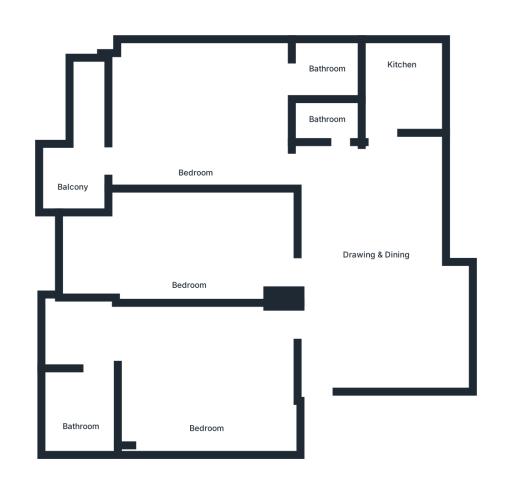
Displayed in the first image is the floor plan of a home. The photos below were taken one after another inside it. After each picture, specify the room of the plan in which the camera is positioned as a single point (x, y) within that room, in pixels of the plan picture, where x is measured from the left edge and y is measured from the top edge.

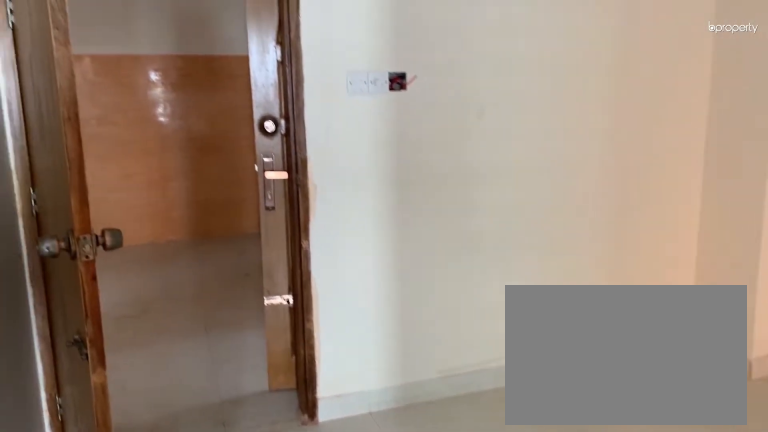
(206, 378)
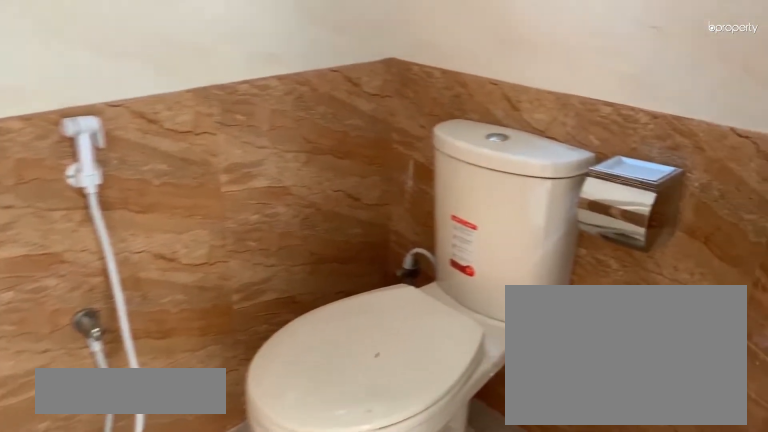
(79, 429)
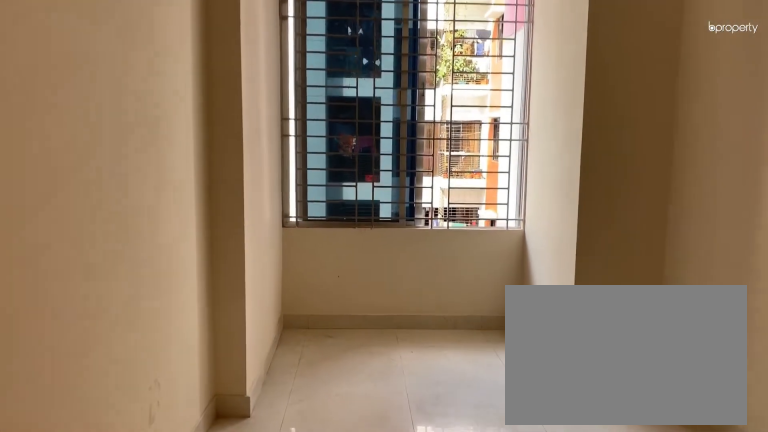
(197, 244)
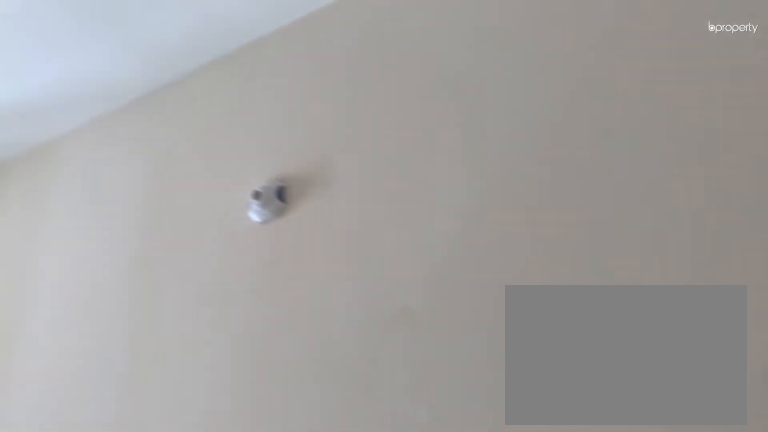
(197, 244)
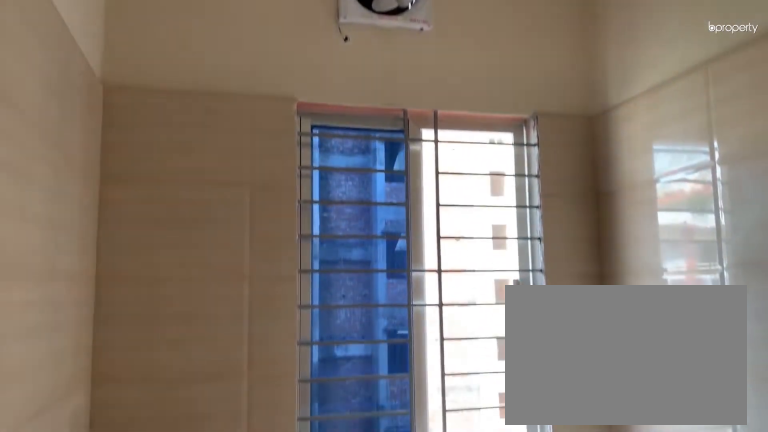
(402, 71)
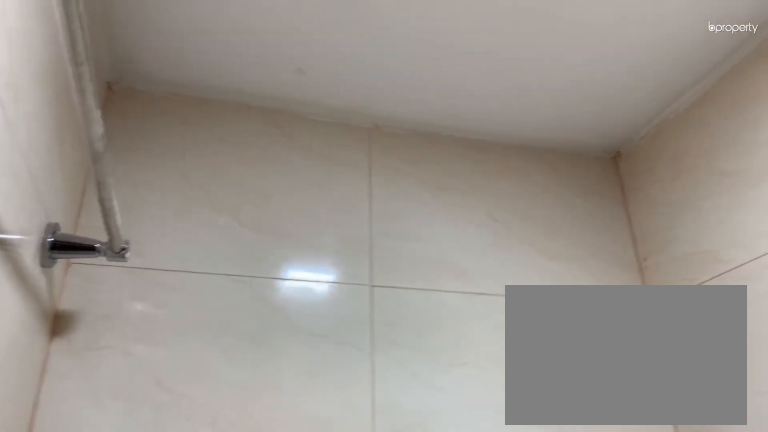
(326, 119)
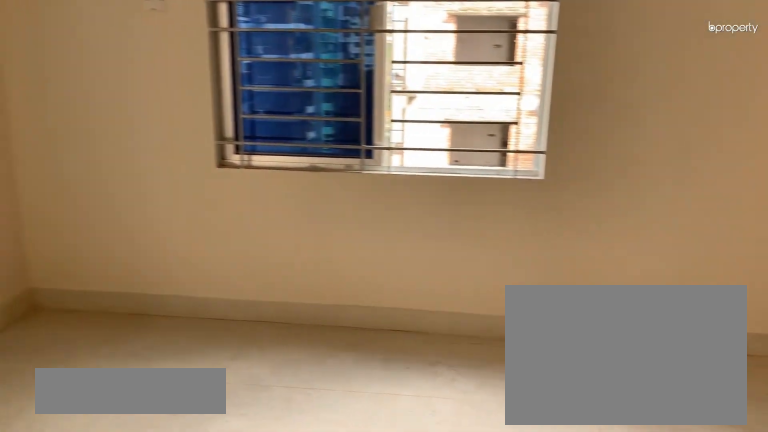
(195, 123)
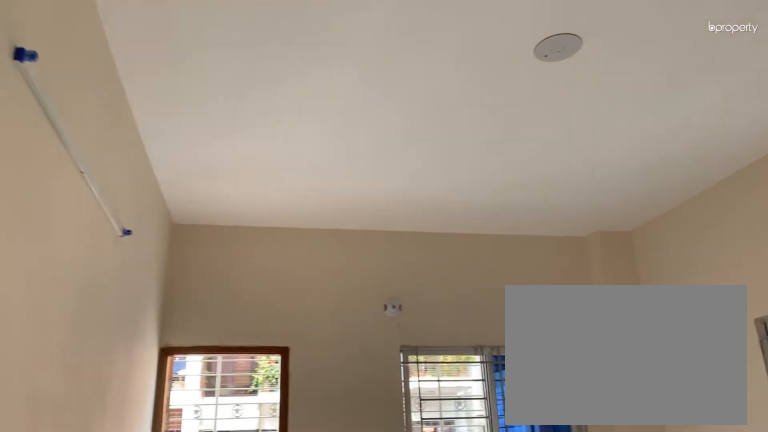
(196, 123)
